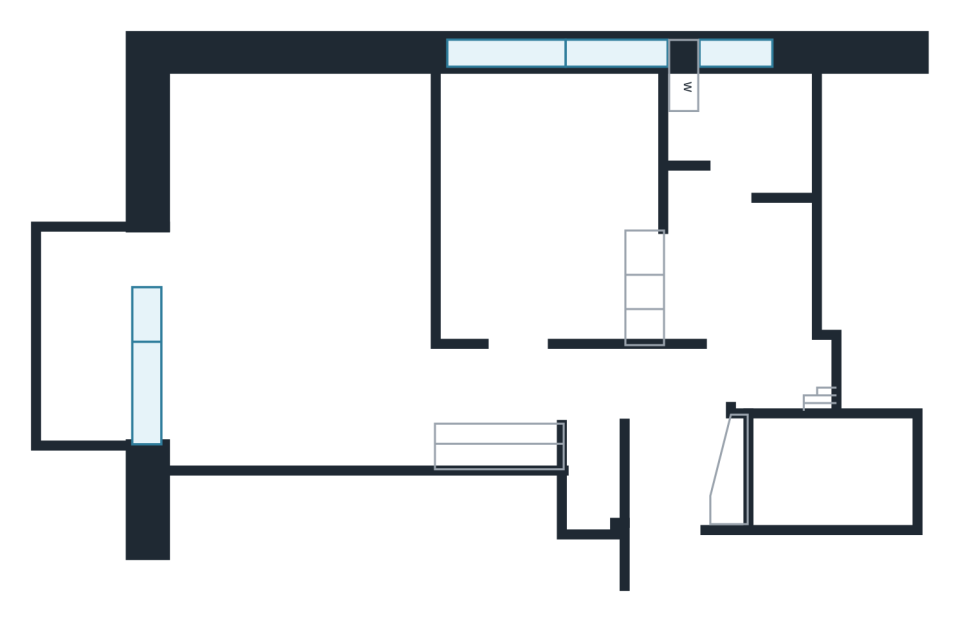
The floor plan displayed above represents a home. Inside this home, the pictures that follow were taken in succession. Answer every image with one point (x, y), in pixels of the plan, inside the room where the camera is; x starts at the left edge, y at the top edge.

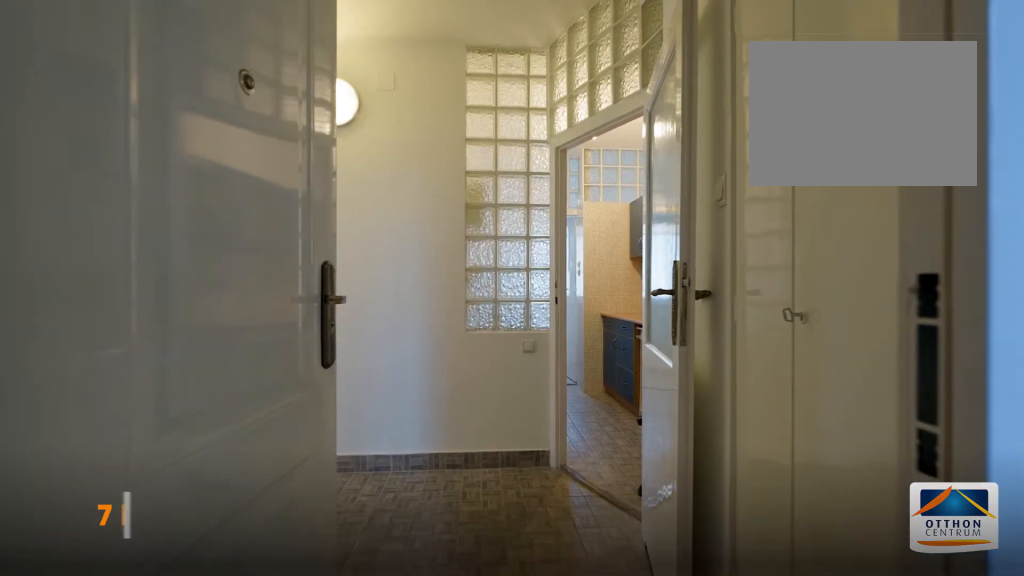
(667, 472)
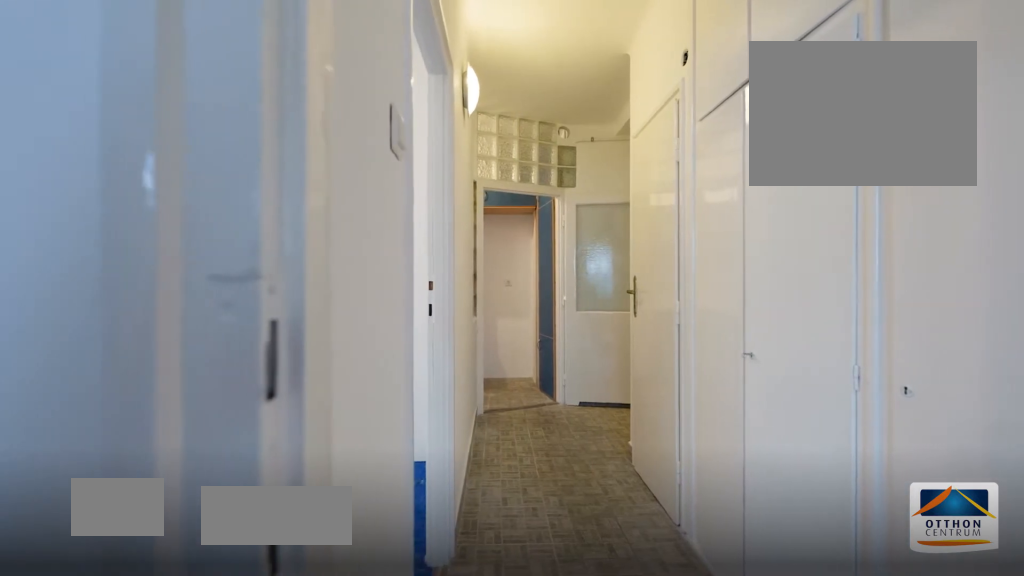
(667, 472)
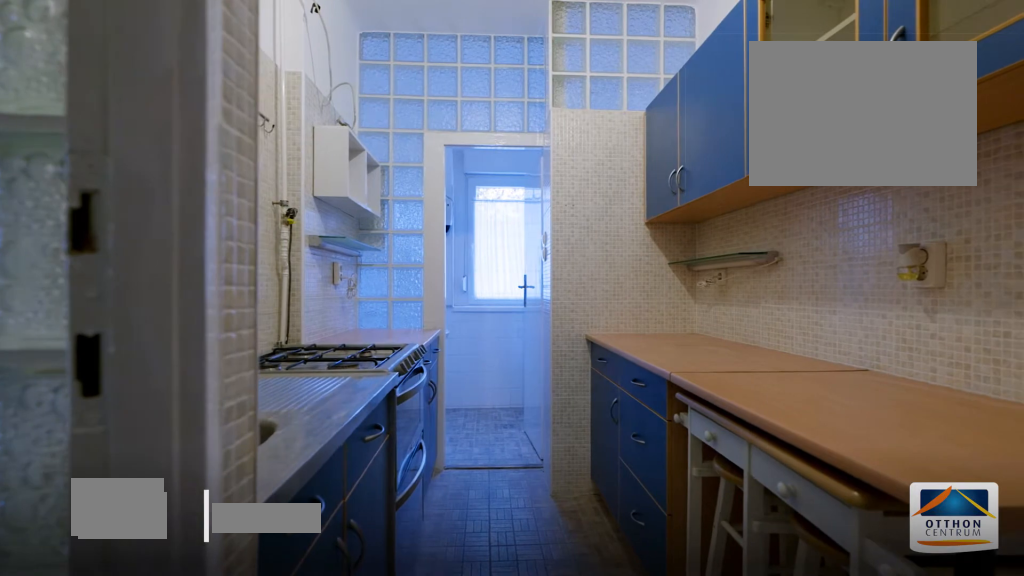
(750, 256)
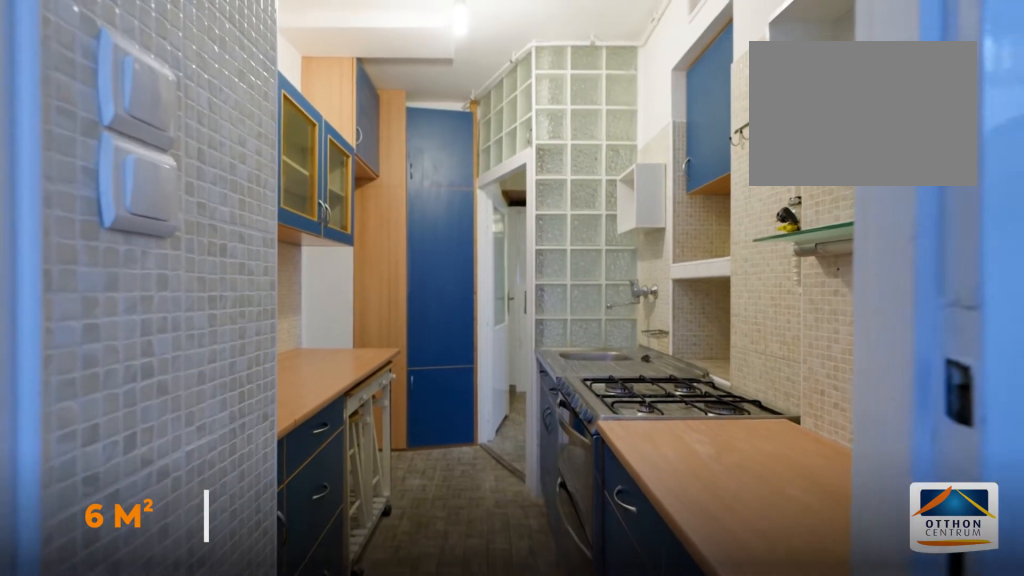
(749, 256)
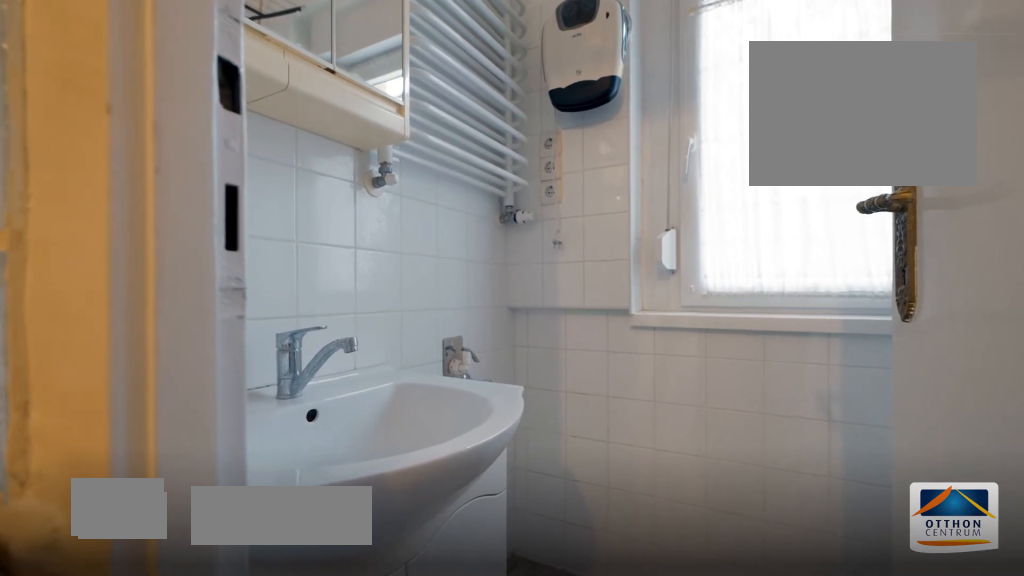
(750, 140)
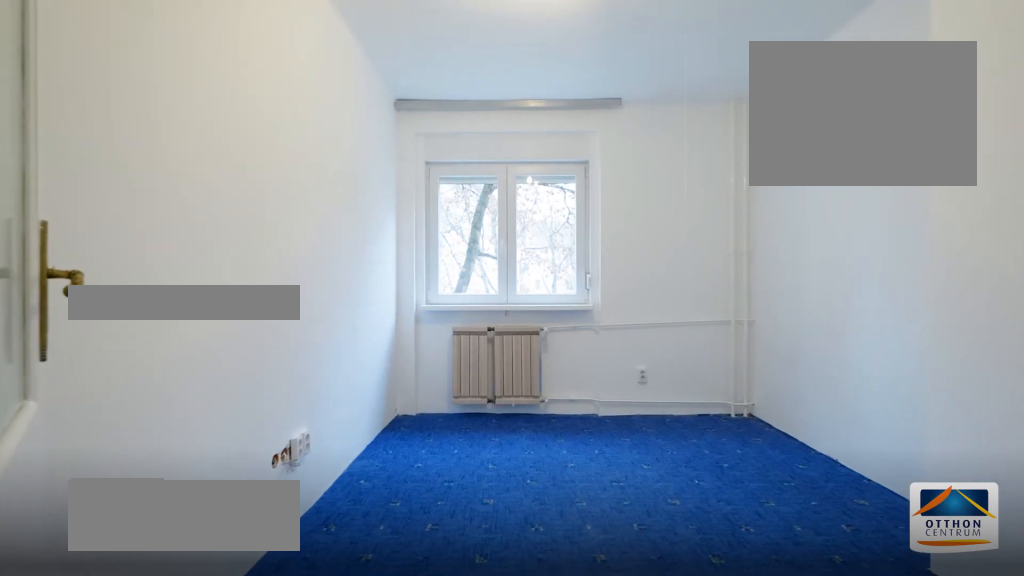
(557, 199)
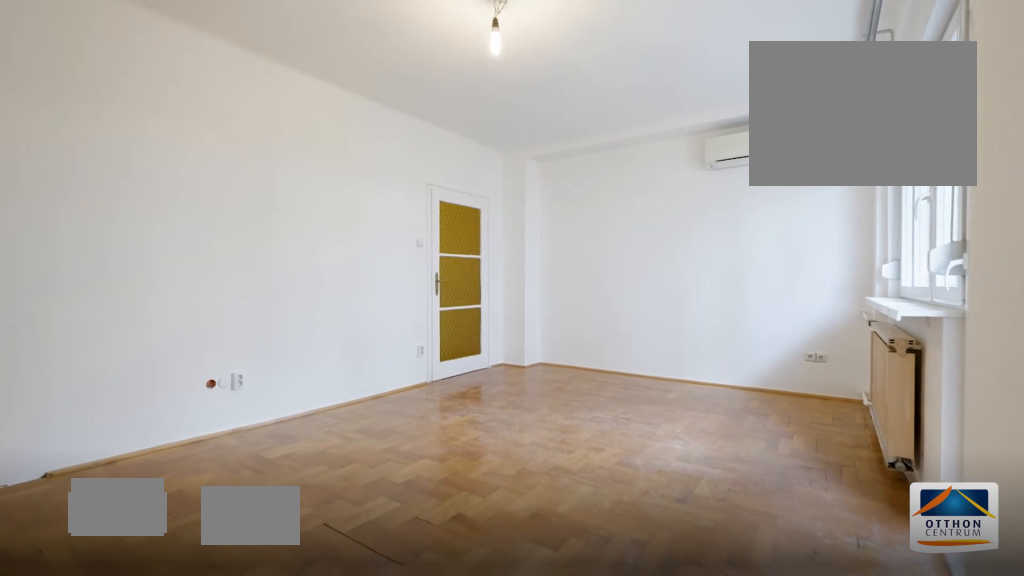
(312, 250)
